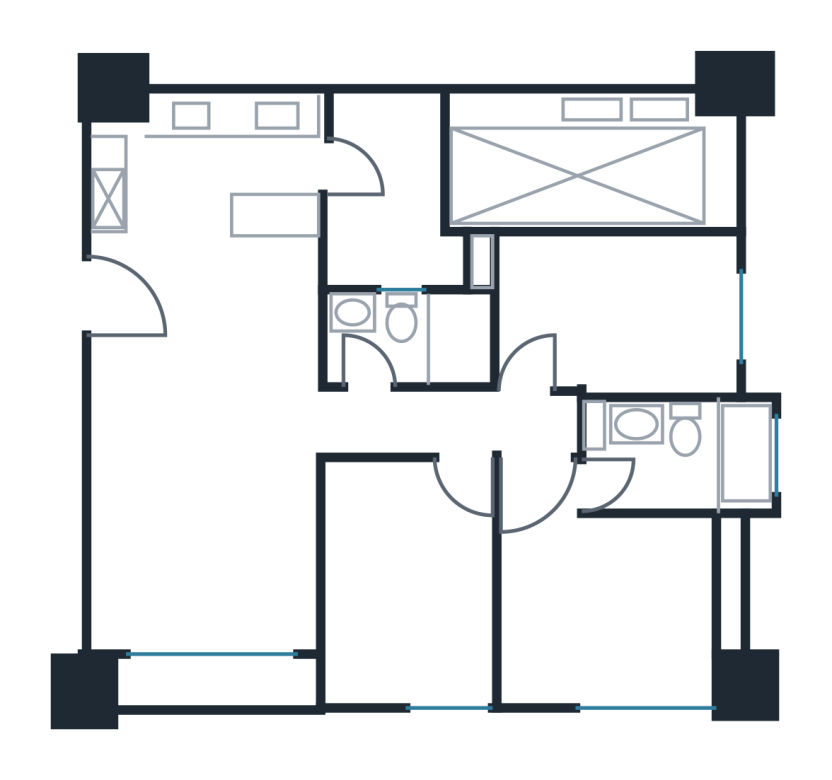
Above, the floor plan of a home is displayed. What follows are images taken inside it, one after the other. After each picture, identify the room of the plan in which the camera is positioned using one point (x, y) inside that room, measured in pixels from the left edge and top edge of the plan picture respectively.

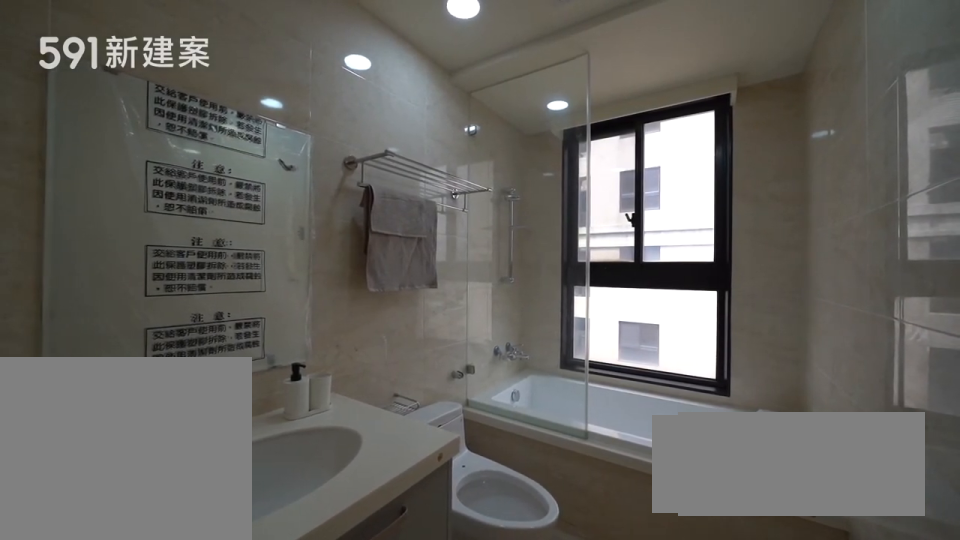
(685, 456)
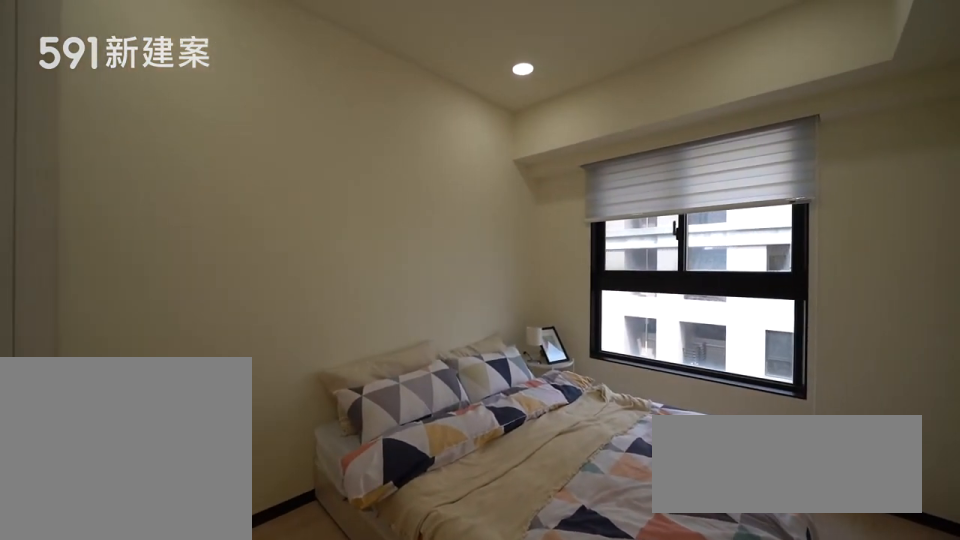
(620, 314)
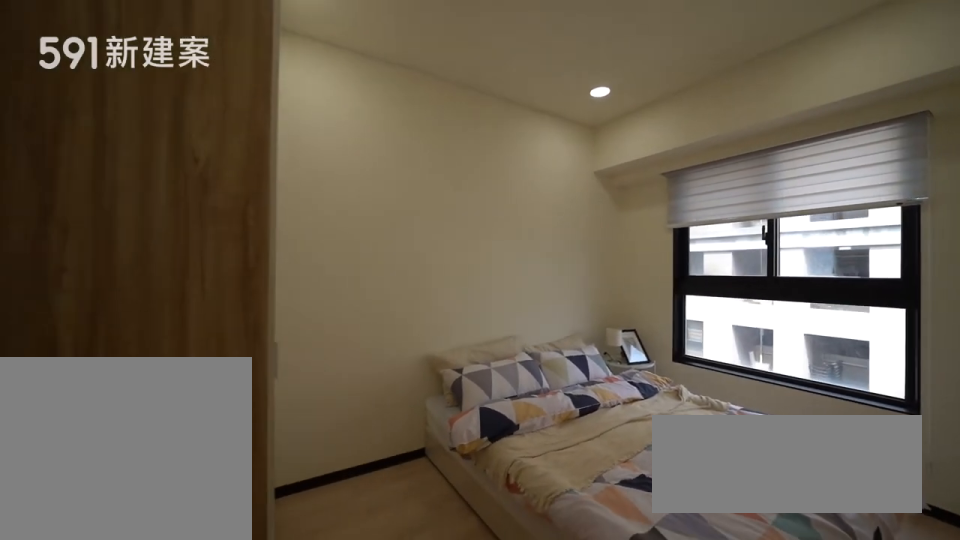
(620, 314)
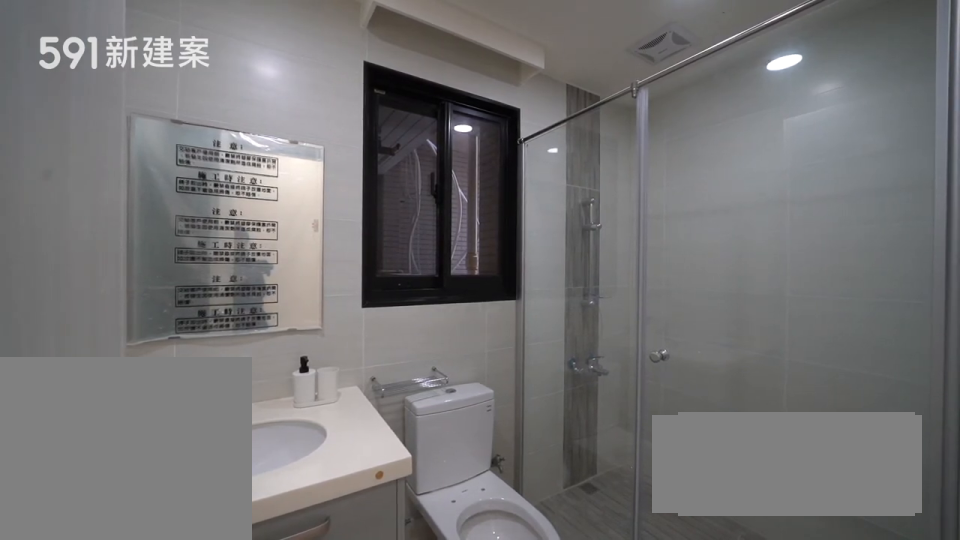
(414, 337)
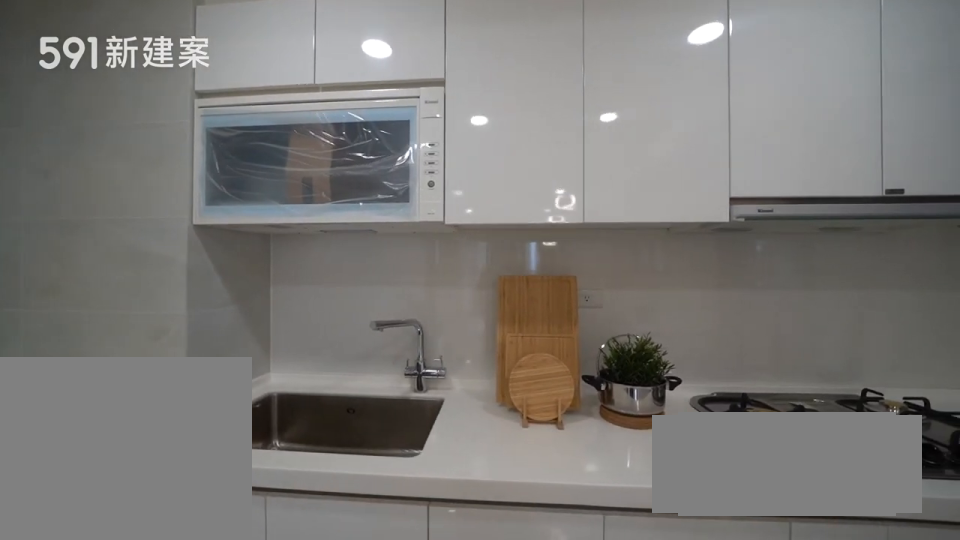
(211, 168)
